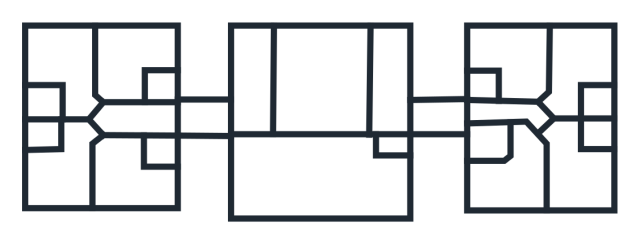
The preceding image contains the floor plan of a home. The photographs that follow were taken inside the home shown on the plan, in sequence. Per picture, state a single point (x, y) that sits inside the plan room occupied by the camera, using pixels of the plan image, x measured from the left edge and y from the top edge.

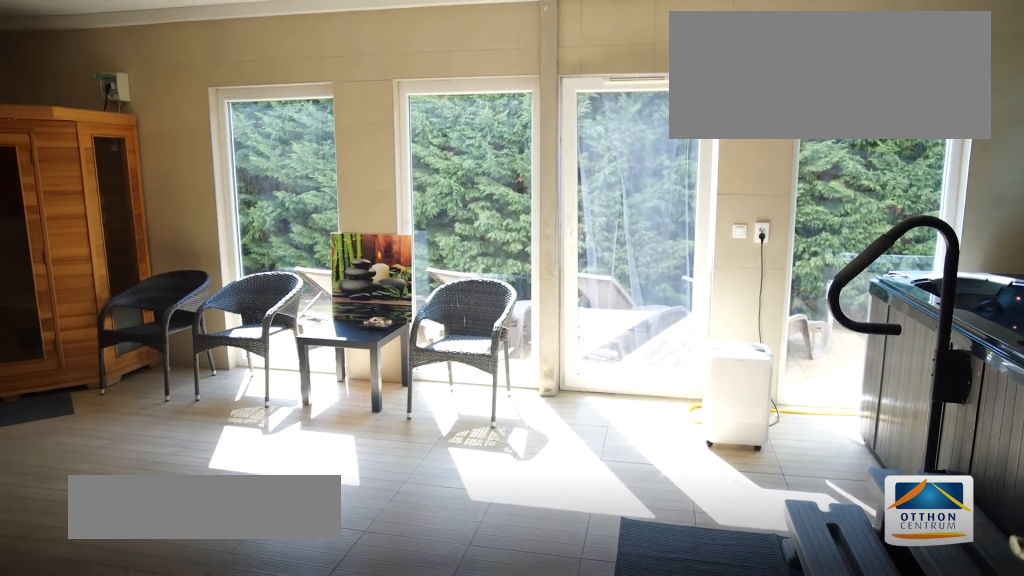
(316, 177)
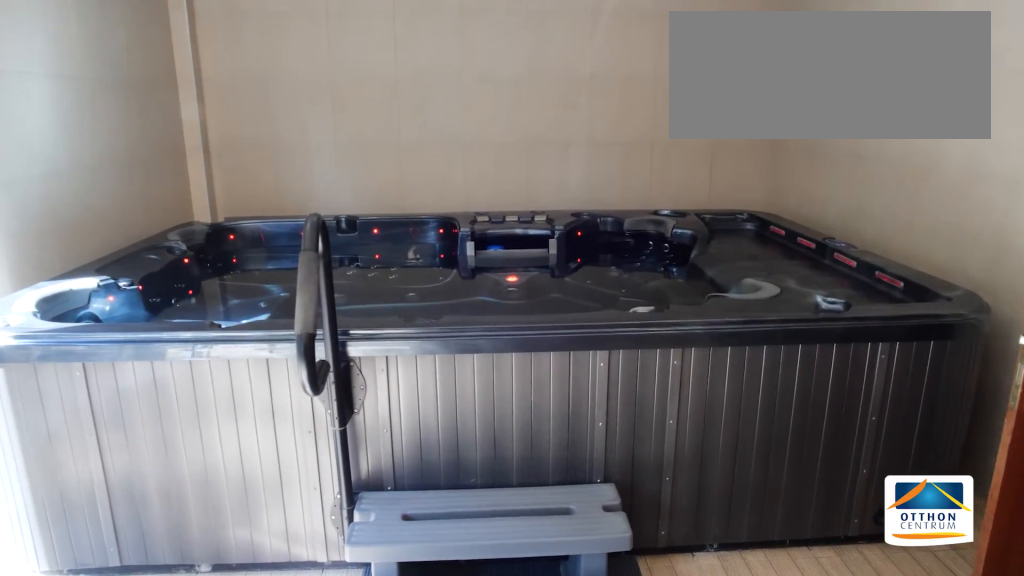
(316, 177)
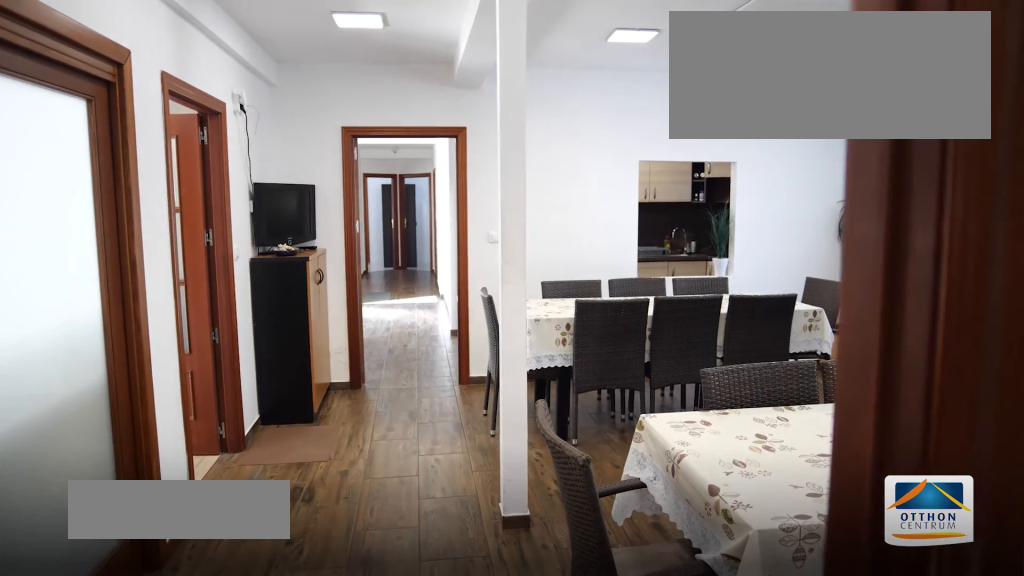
(383, 87)
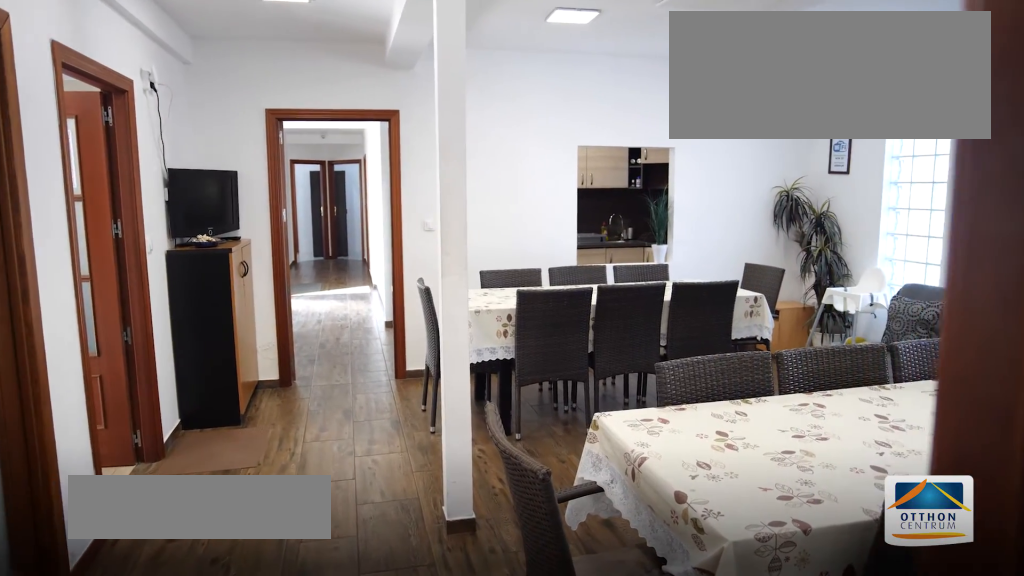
(366, 87)
